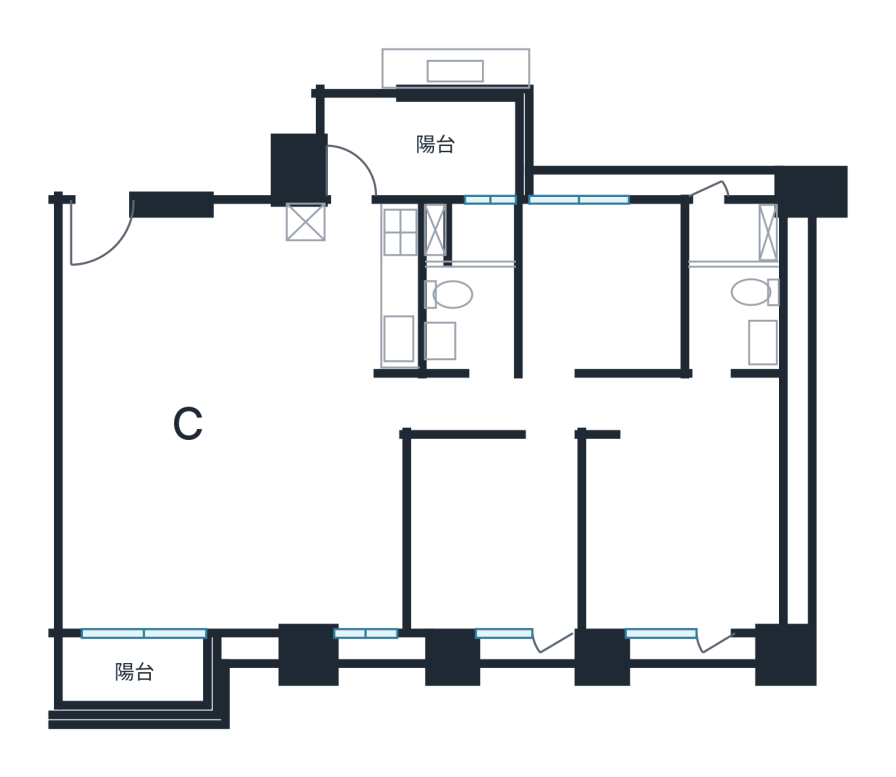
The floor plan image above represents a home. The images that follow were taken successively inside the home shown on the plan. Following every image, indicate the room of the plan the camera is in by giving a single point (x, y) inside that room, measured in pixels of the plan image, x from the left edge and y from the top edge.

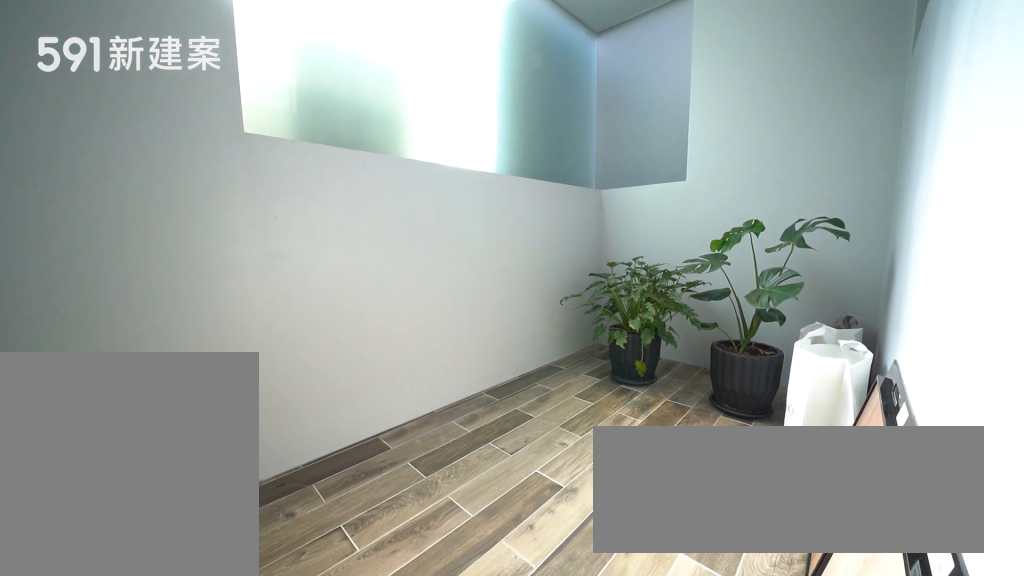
(420, 148)
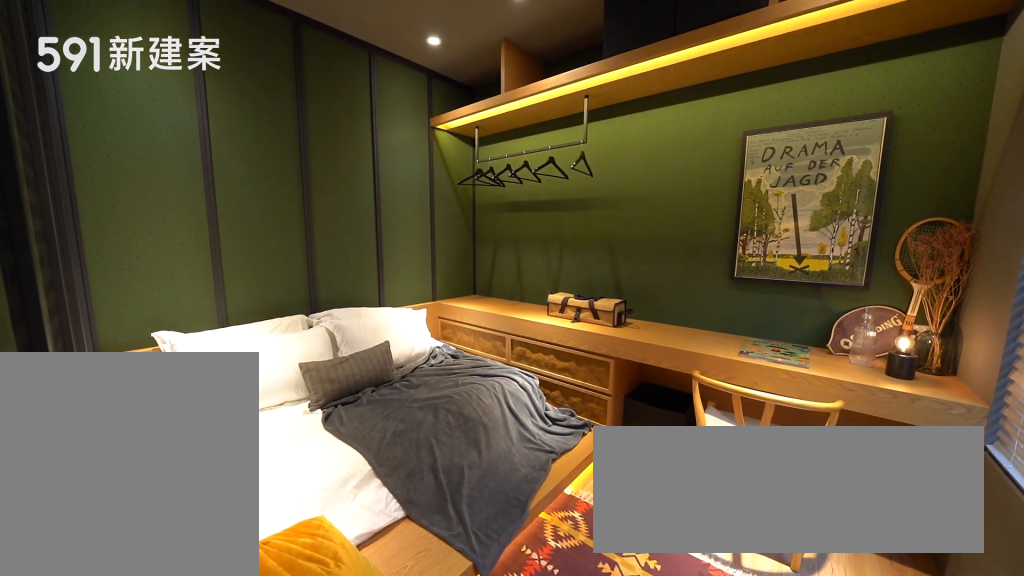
(496, 531)
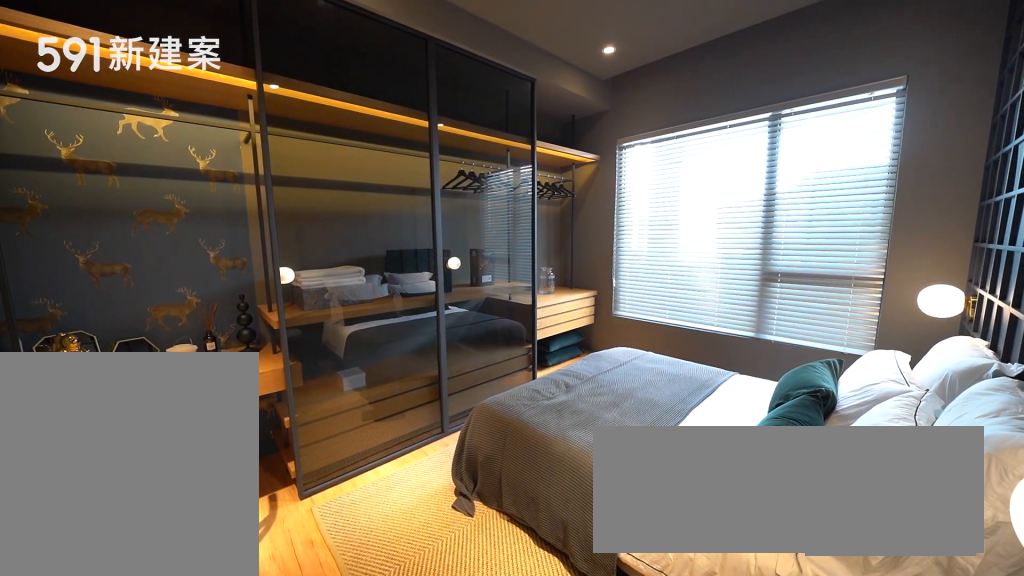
(683, 507)
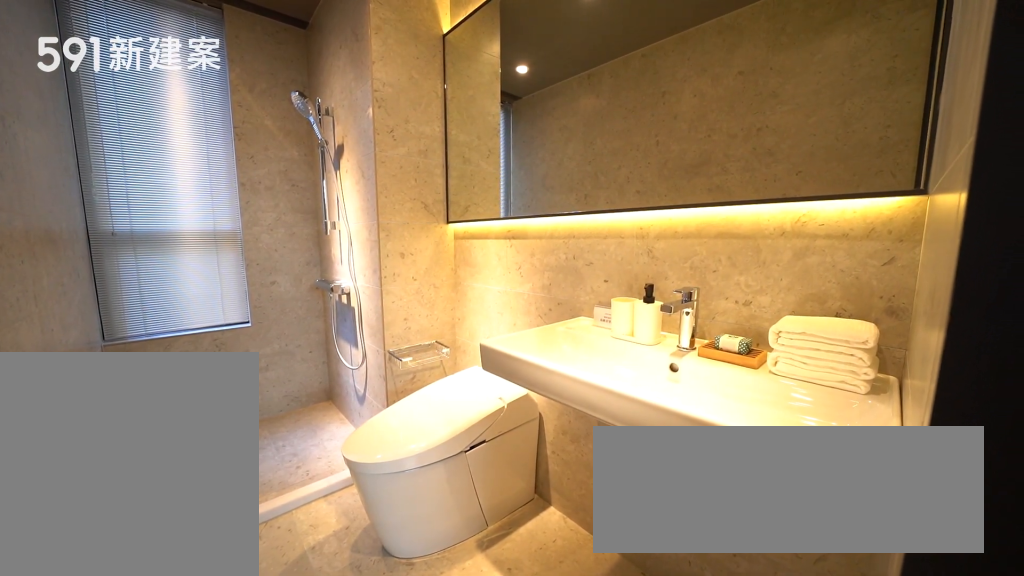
(734, 283)
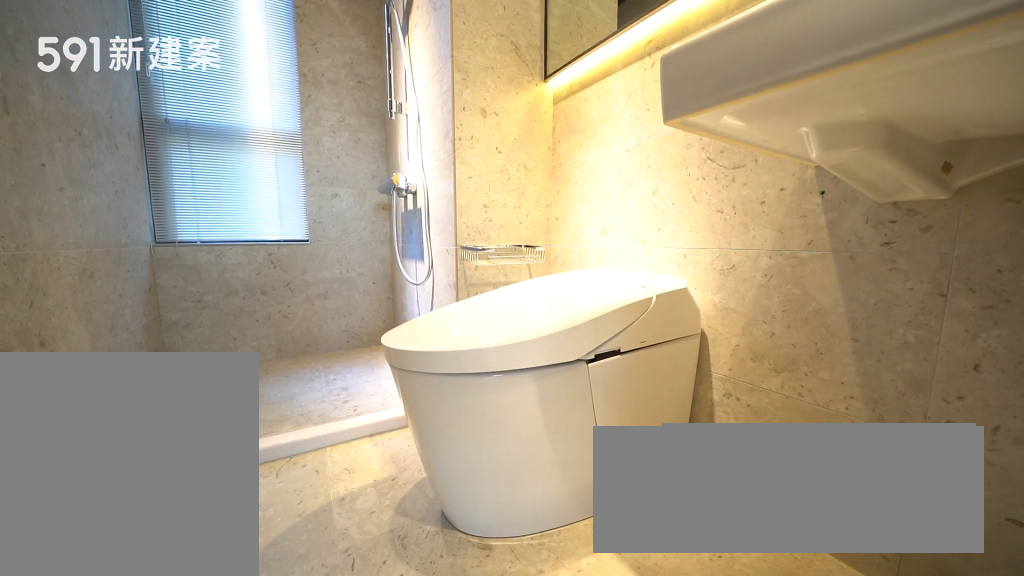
(734, 283)
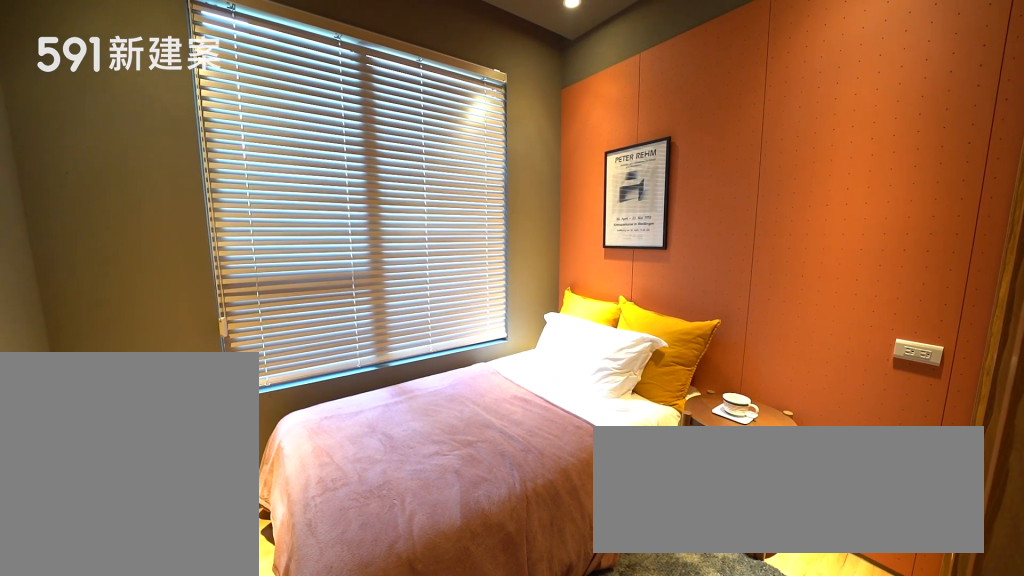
(609, 281)
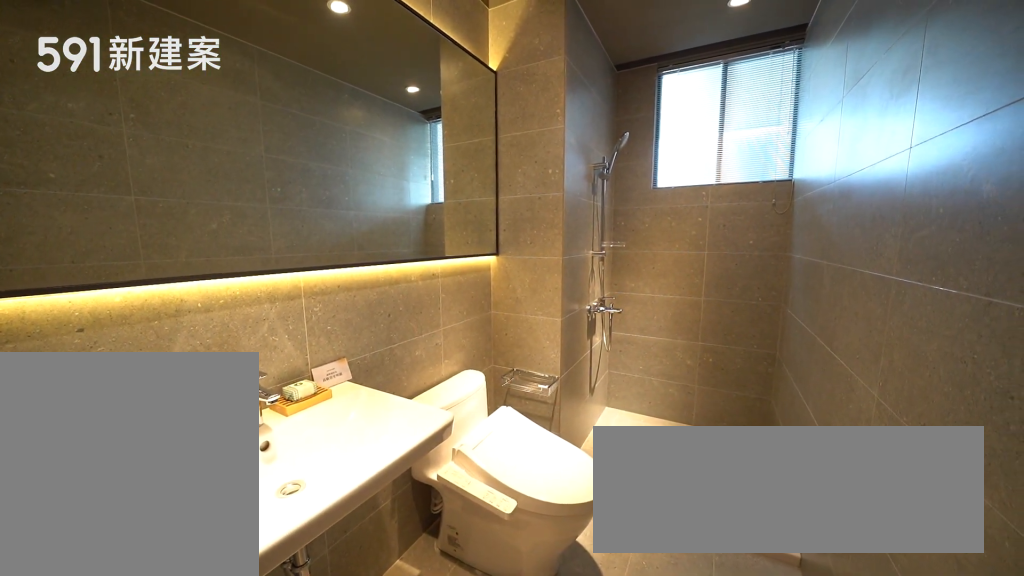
(472, 283)
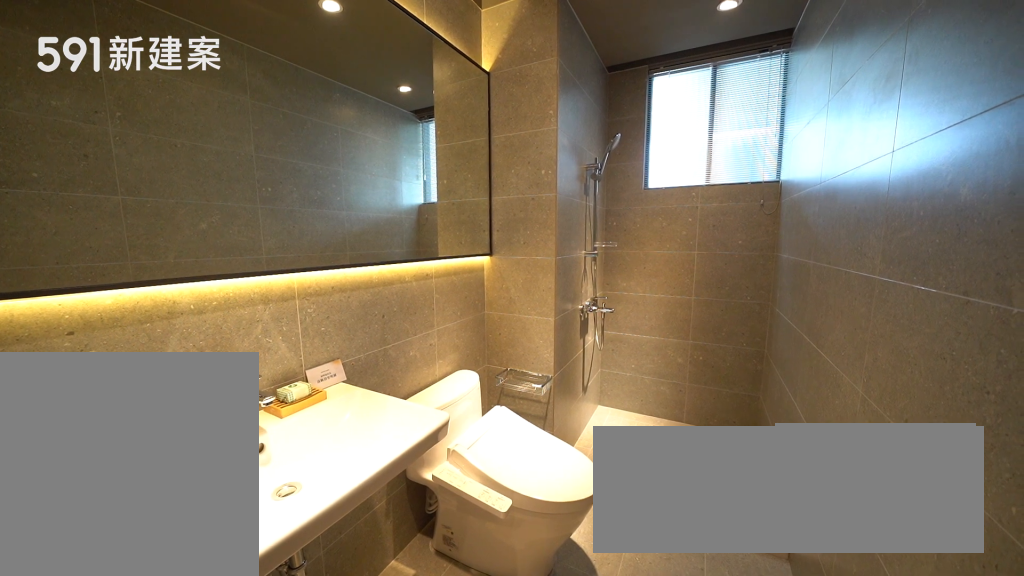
(472, 283)
